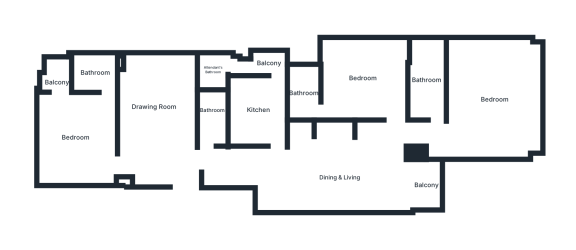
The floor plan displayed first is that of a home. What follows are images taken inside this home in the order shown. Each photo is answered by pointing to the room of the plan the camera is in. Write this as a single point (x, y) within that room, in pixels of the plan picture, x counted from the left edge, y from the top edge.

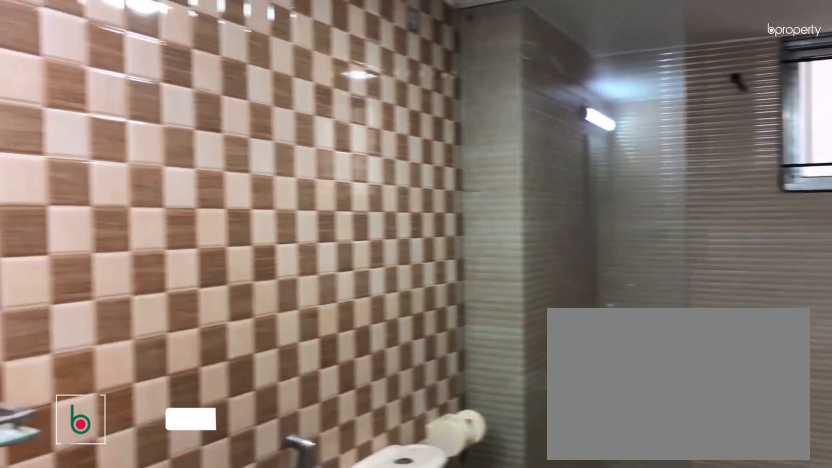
(428, 79)
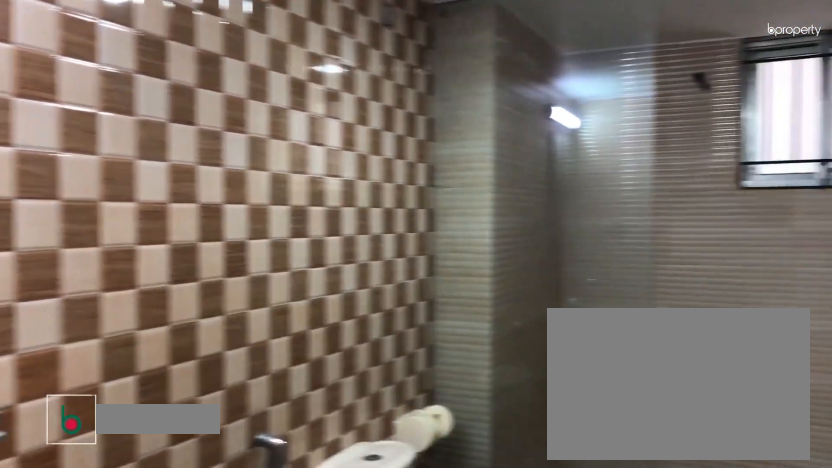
(428, 79)
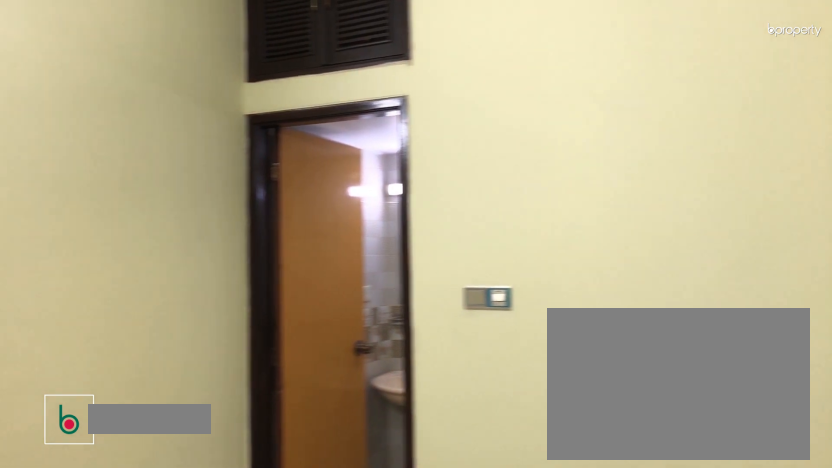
(362, 79)
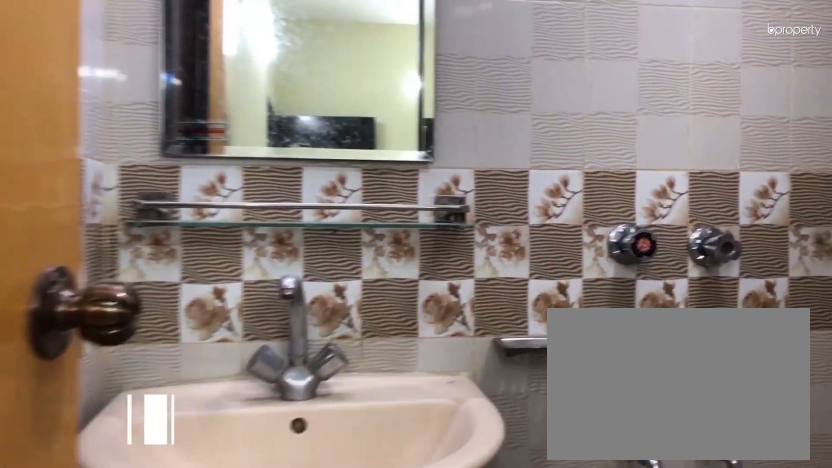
(304, 88)
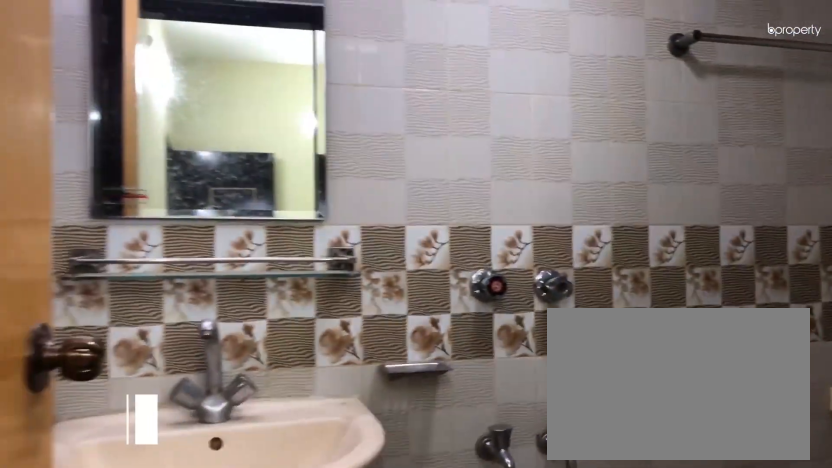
(304, 88)
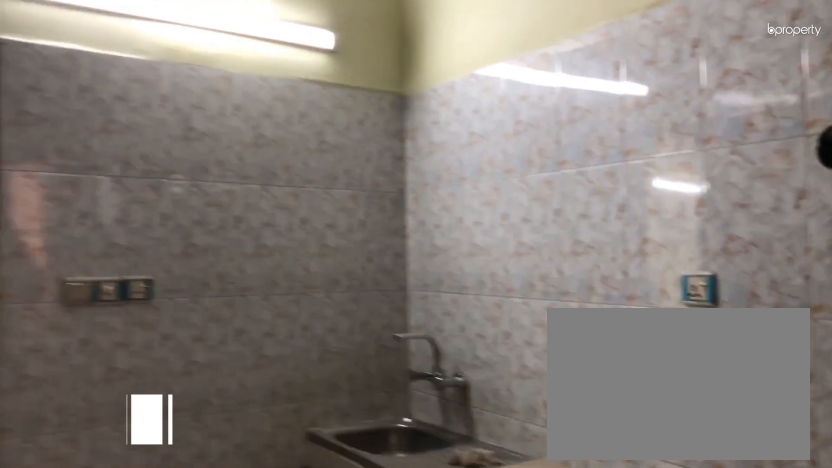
(255, 112)
